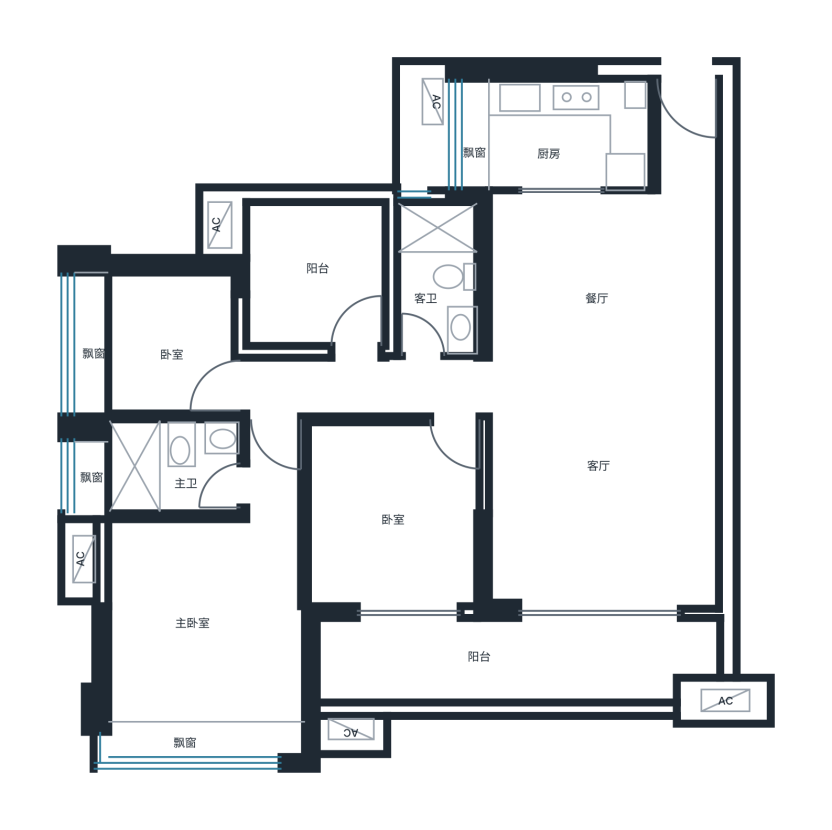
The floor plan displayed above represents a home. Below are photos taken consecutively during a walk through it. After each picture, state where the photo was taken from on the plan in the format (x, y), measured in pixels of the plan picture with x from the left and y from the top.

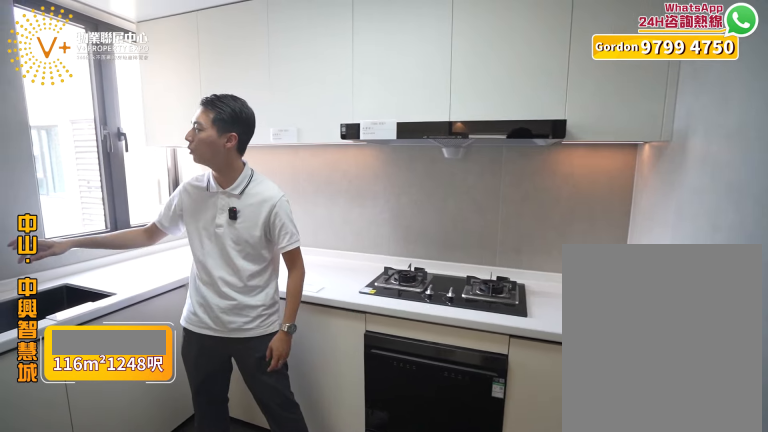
(561, 130)
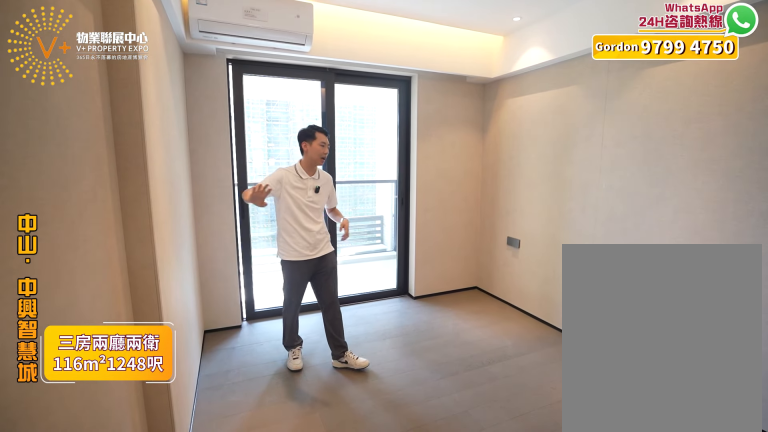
(393, 500)
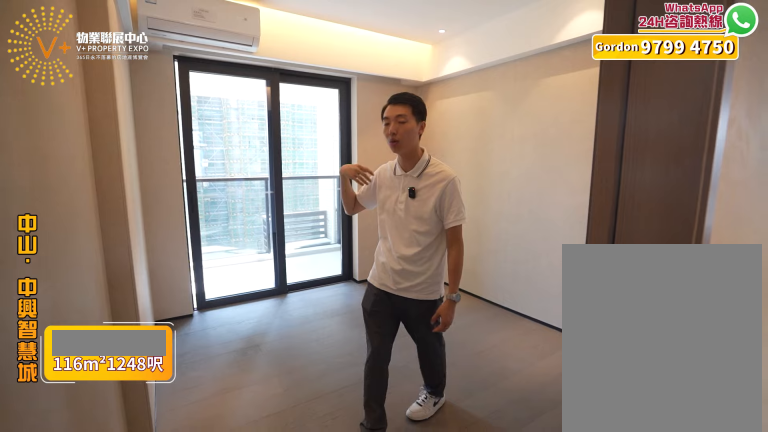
(394, 500)
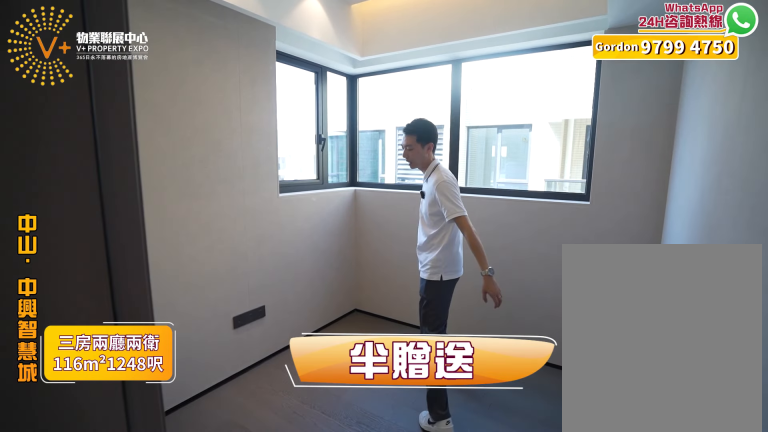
(334, 264)
